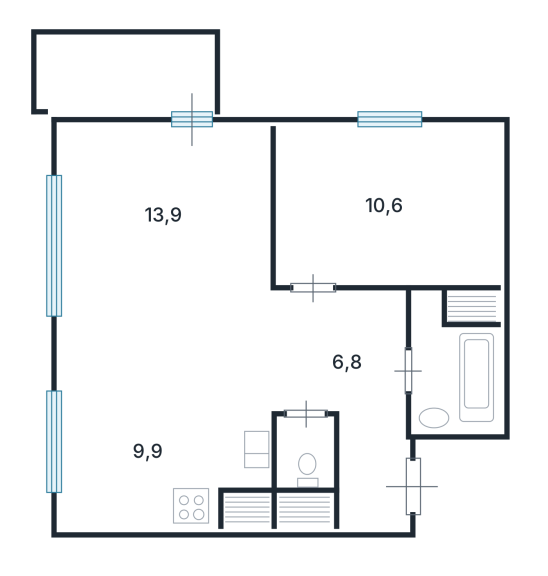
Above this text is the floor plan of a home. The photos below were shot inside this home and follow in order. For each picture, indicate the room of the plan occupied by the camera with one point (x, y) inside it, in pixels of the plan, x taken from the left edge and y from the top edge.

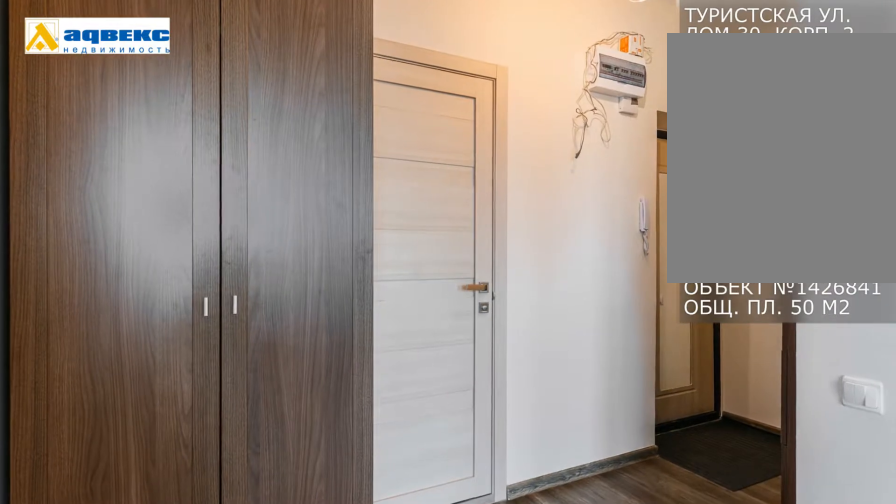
(349, 354)
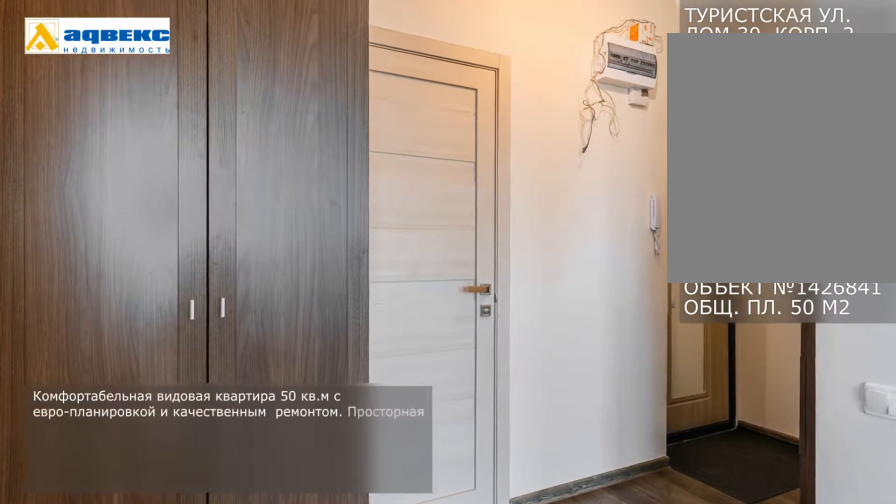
(349, 354)
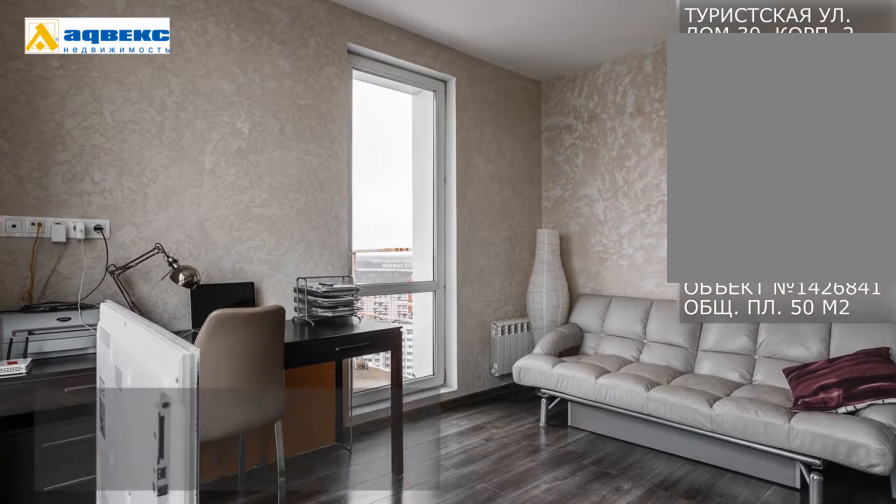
(170, 221)
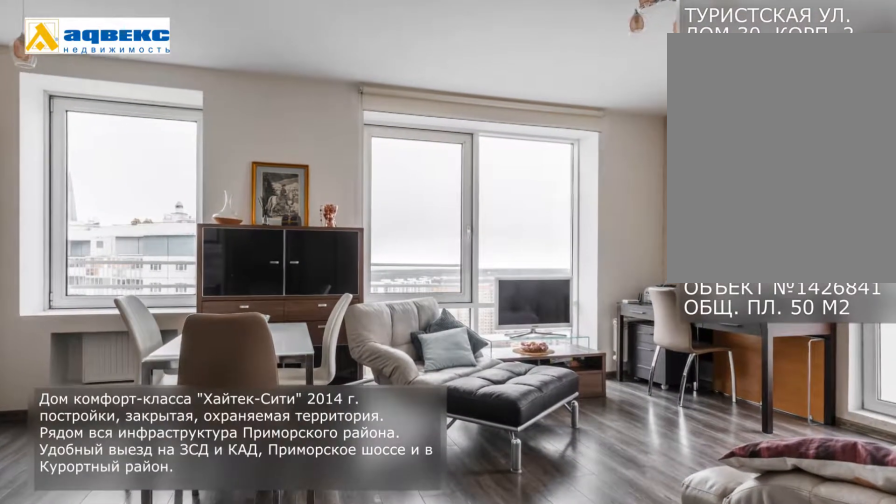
(170, 221)
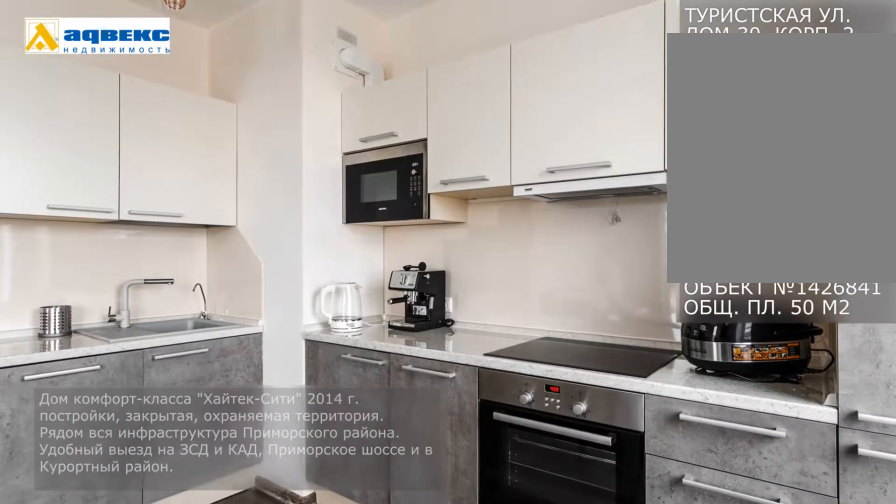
(146, 446)
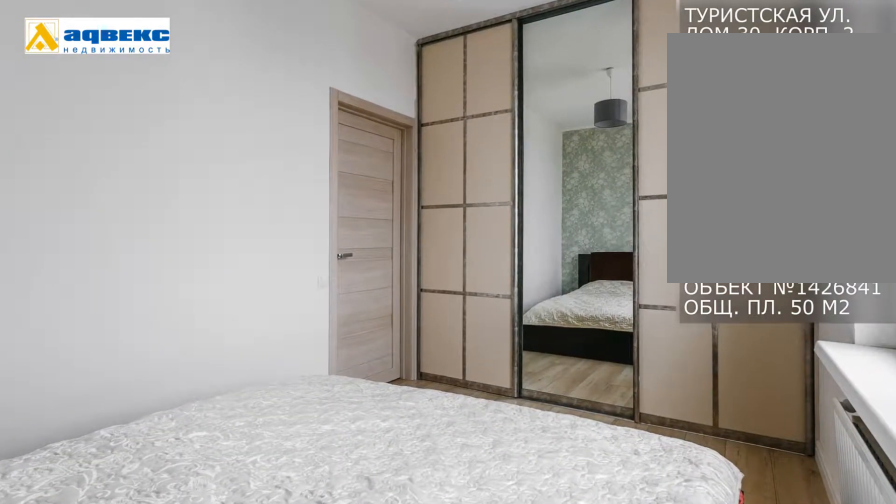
(389, 204)
